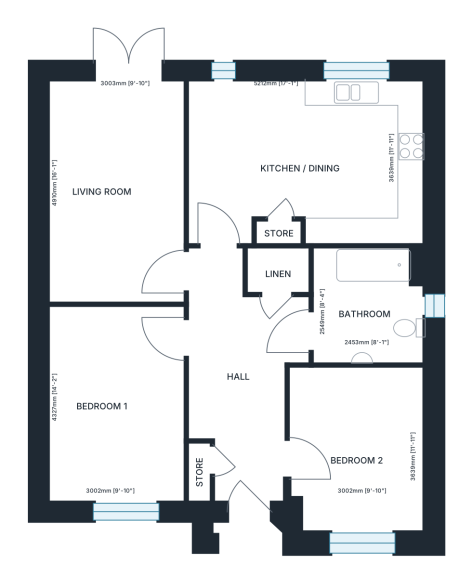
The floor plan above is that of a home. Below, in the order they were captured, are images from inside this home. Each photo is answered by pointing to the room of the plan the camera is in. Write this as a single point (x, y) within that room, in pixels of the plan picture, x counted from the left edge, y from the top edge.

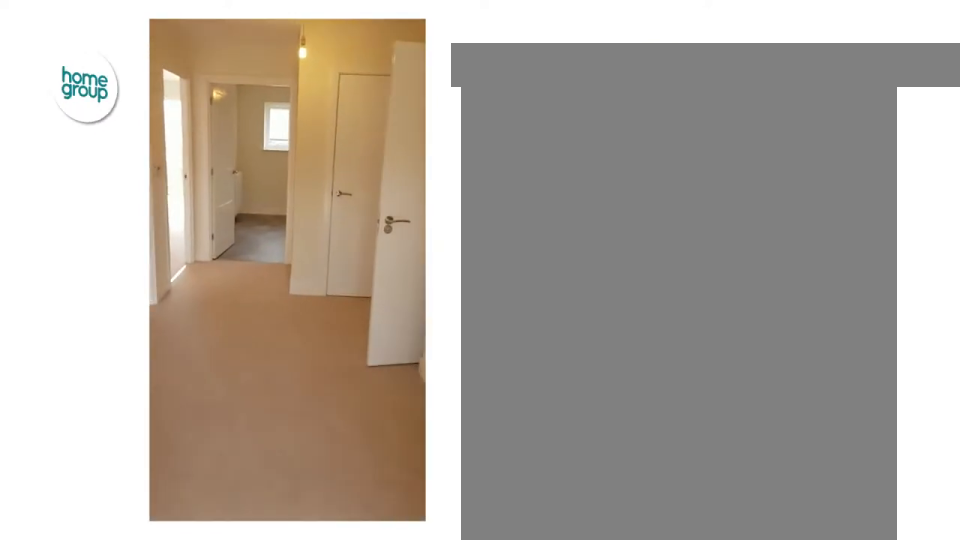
(275, 363)
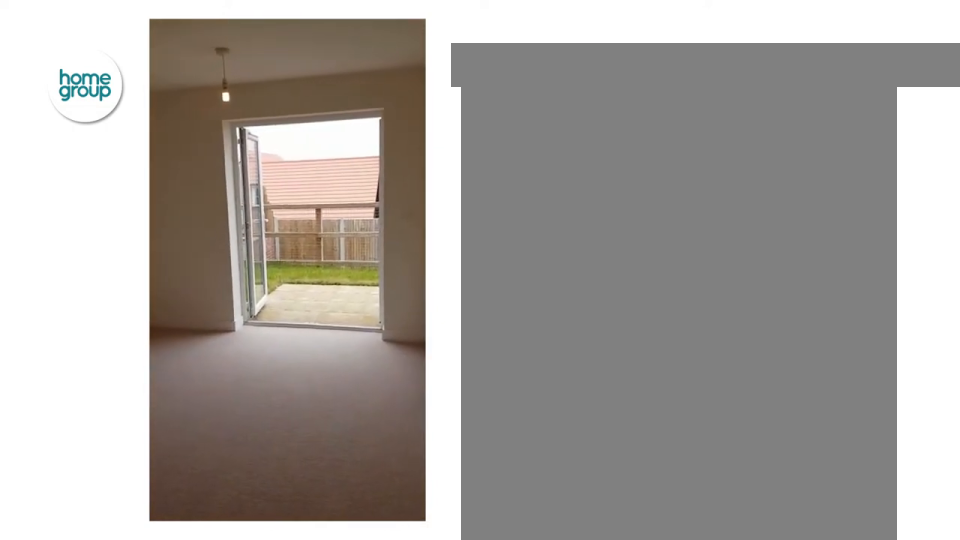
(116, 190)
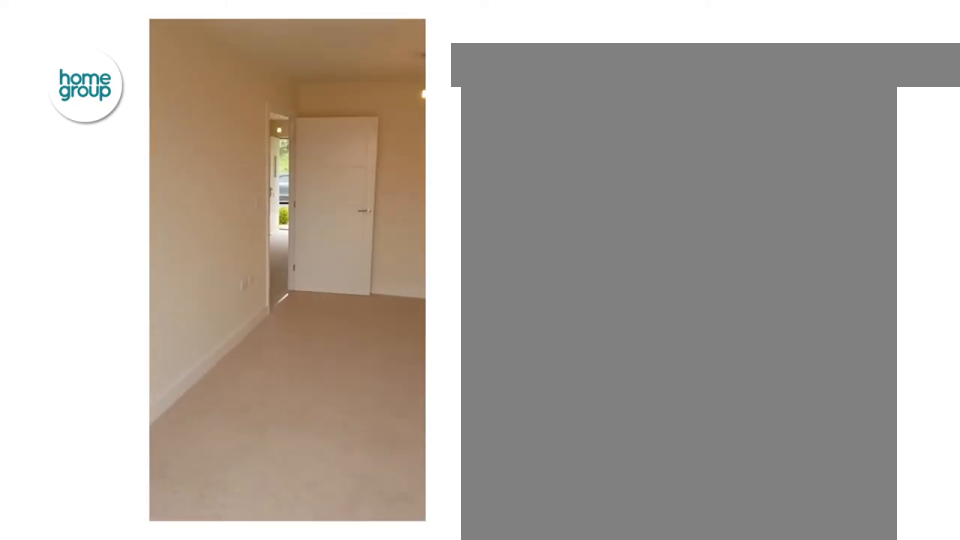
(116, 190)
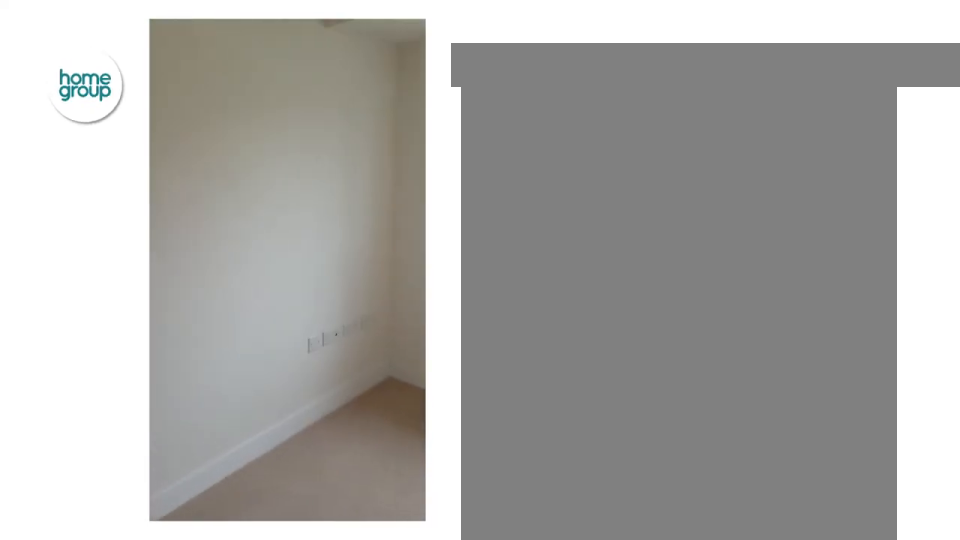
(359, 449)
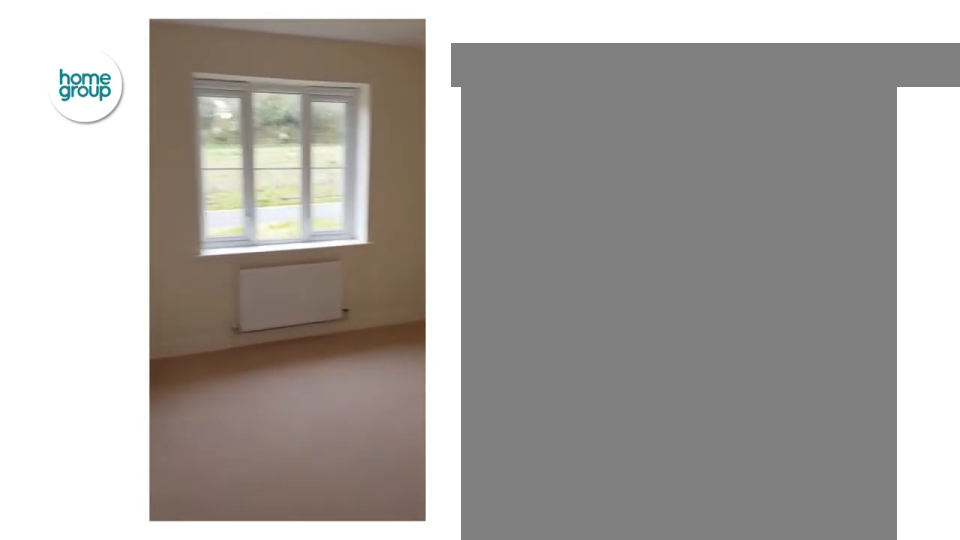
(116, 403)
